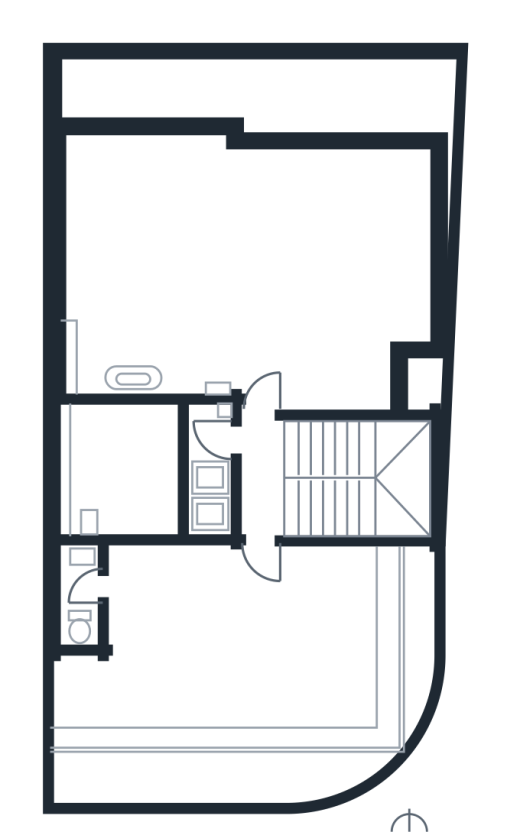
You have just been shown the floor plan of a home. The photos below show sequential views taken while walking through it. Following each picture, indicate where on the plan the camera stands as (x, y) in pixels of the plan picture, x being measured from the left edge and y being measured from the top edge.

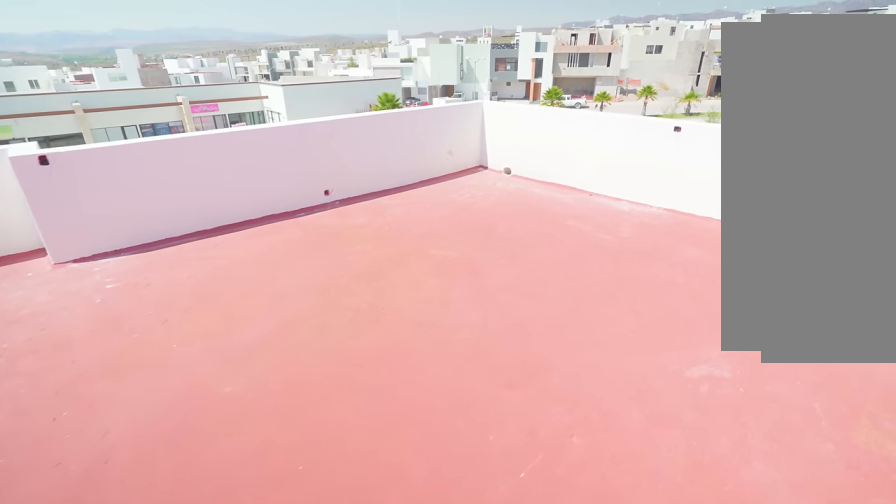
(265, 372)
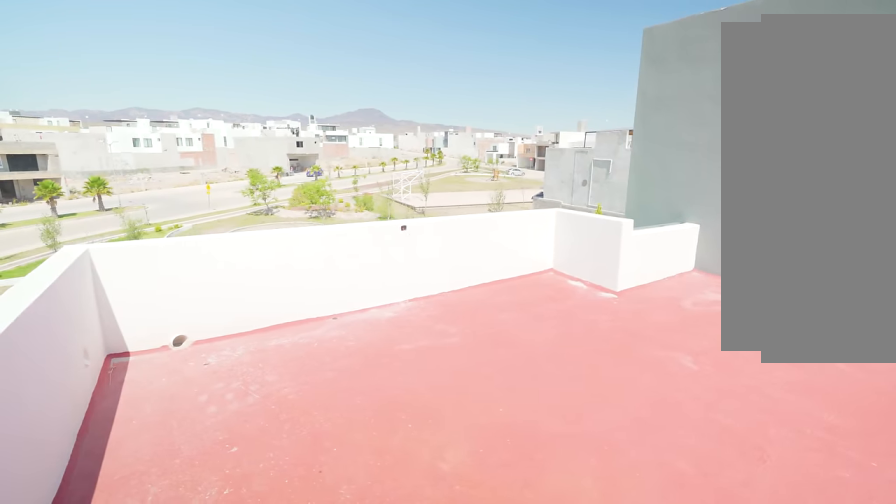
(264, 276)
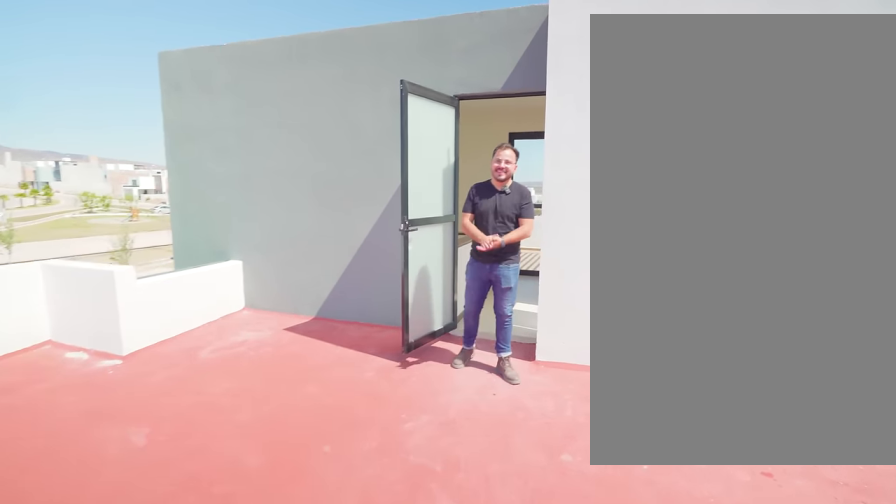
(143, 185)
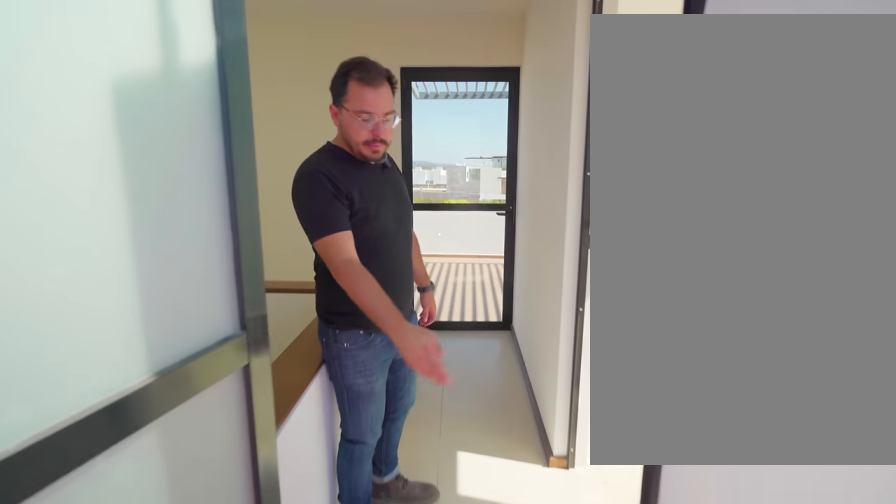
(263, 336)
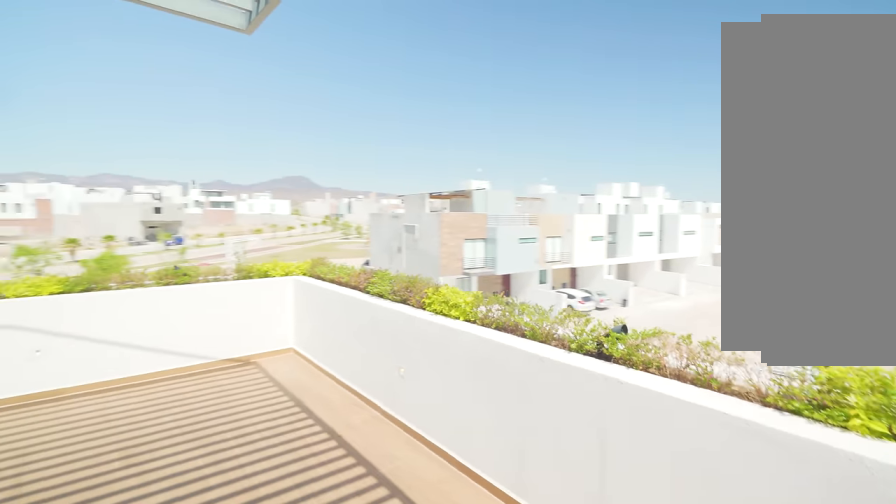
(271, 630)
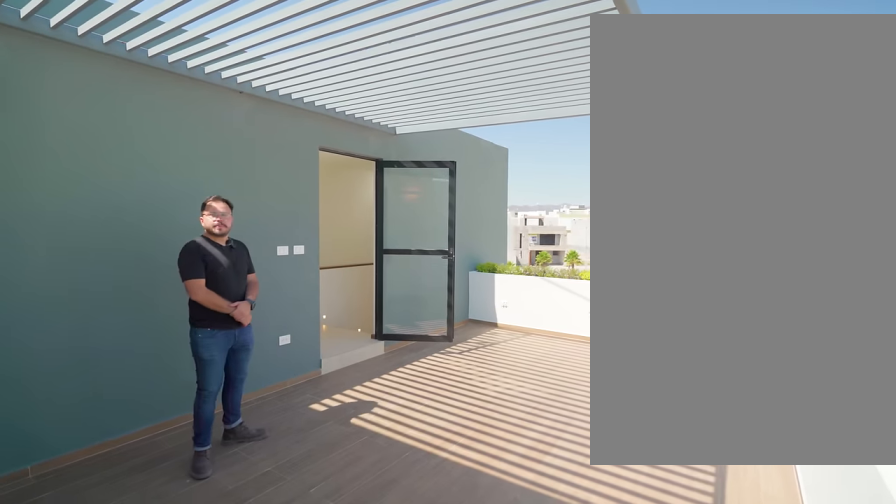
(139, 726)
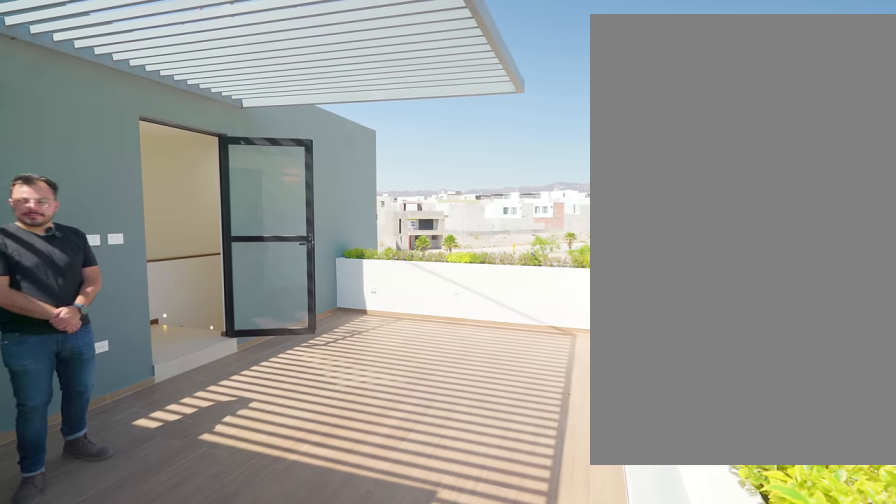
(81, 724)
